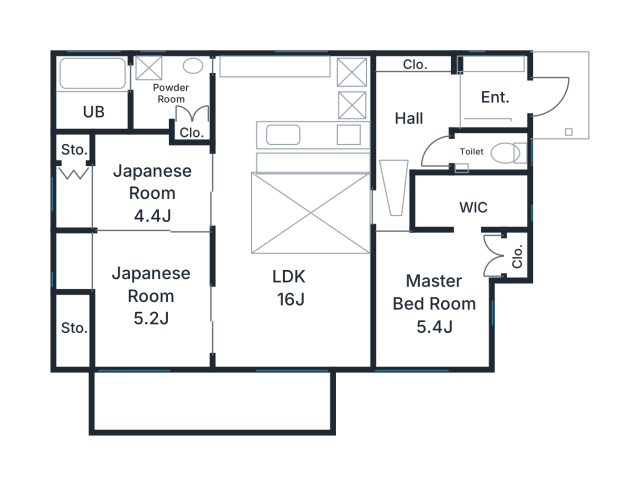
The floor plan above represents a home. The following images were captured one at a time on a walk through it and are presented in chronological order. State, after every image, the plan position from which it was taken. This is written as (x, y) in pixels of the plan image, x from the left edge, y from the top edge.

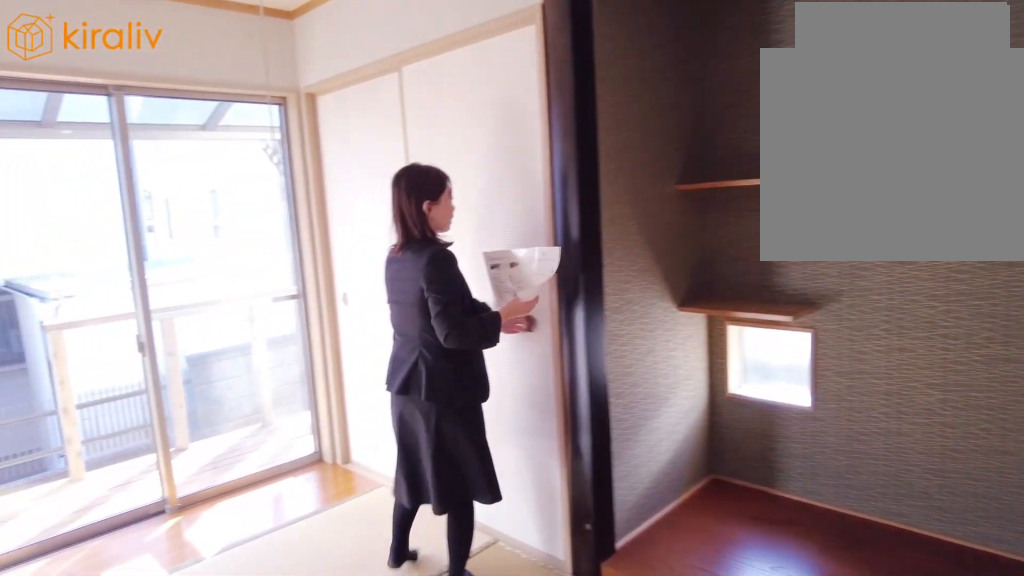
(108, 317)
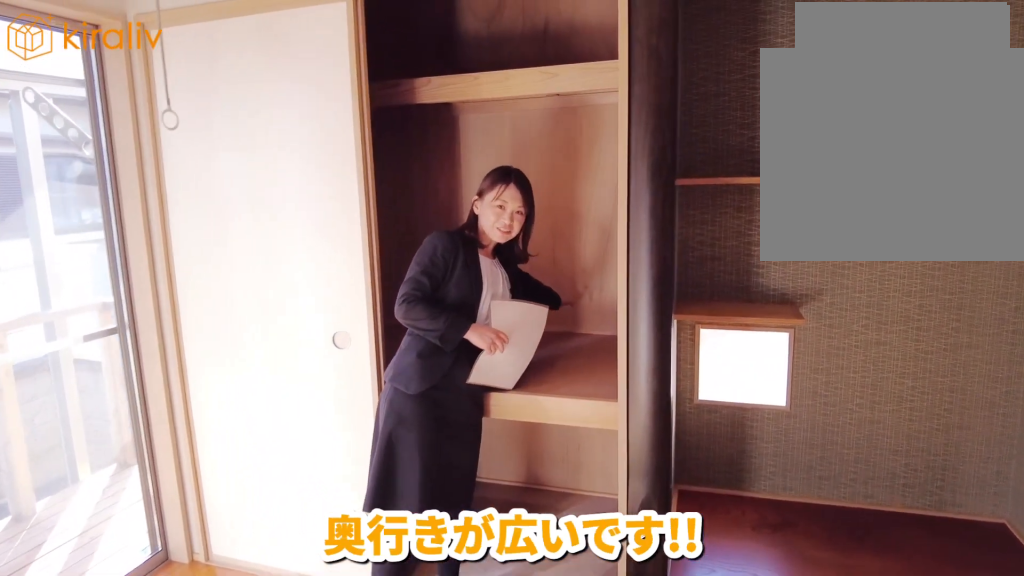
(108, 334)
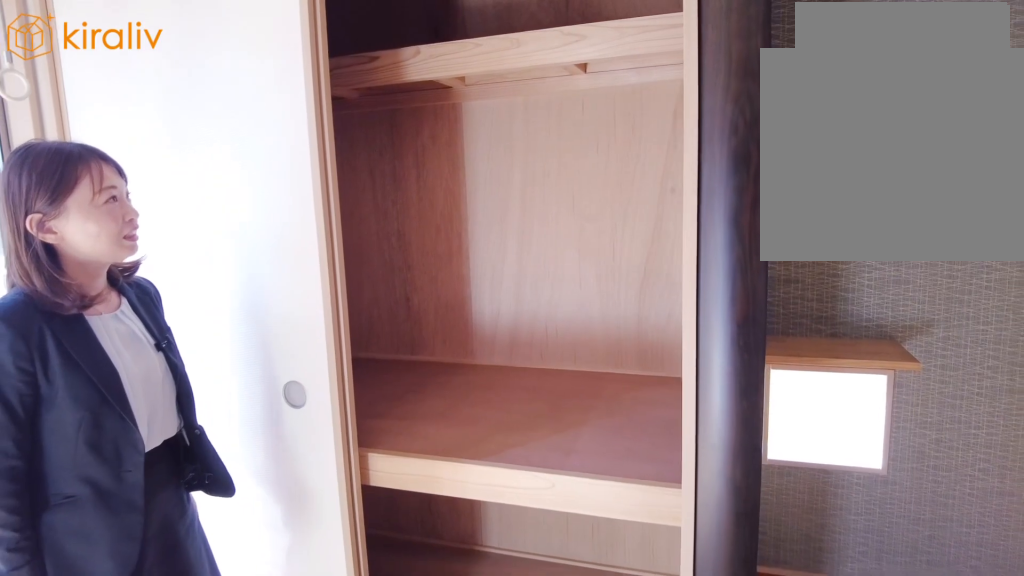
(108, 329)
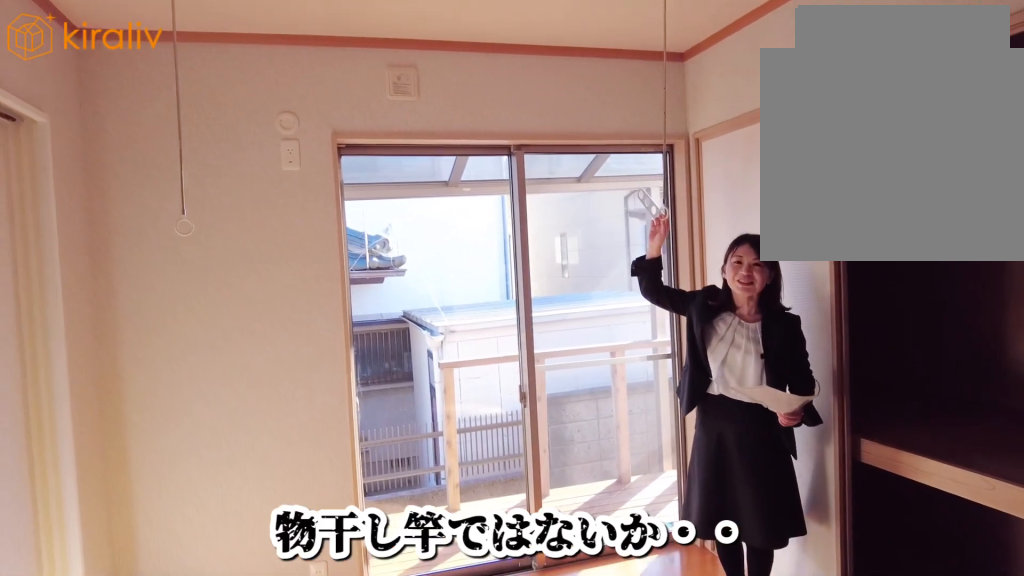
(110, 322)
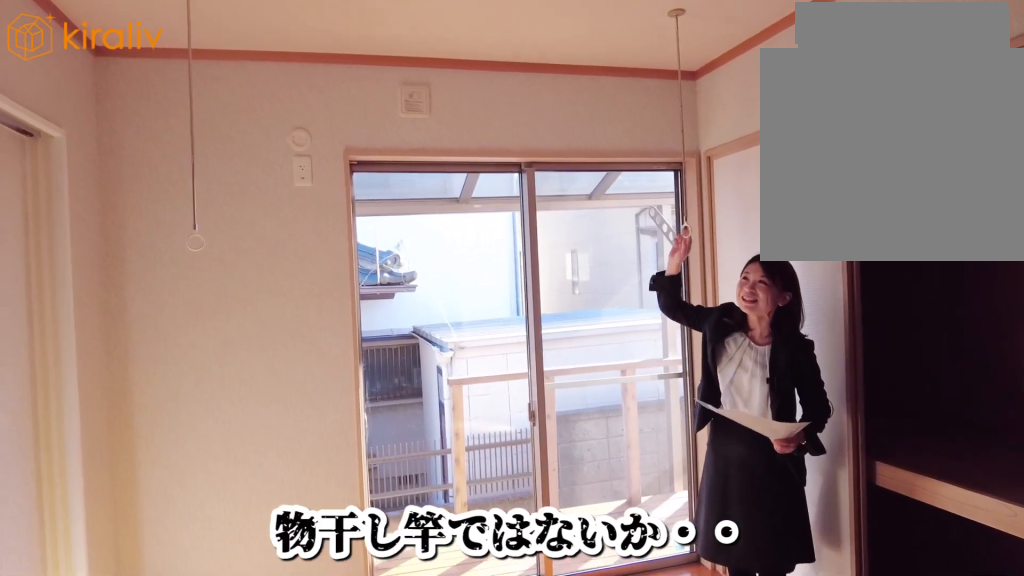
(110, 319)
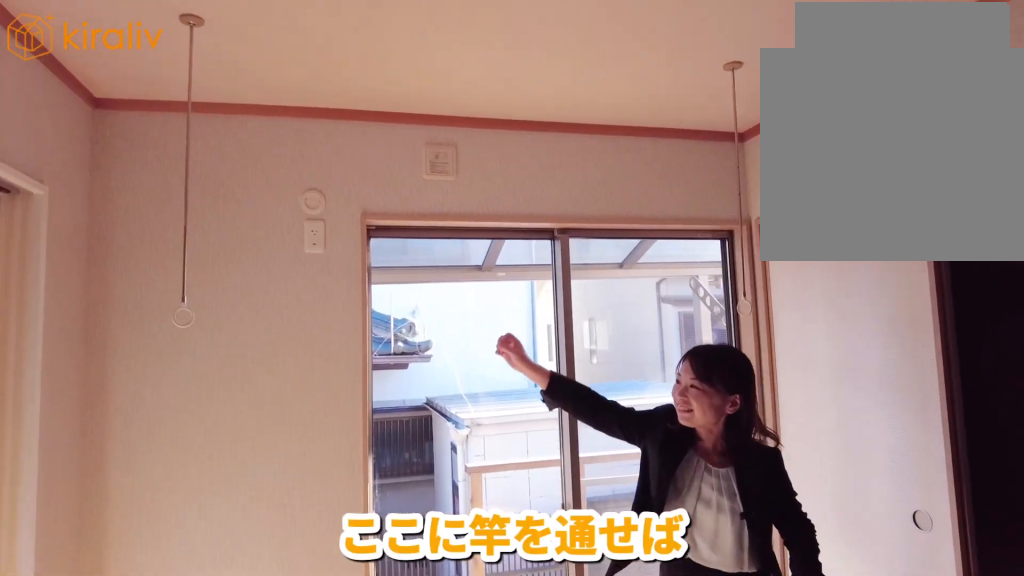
(110, 319)
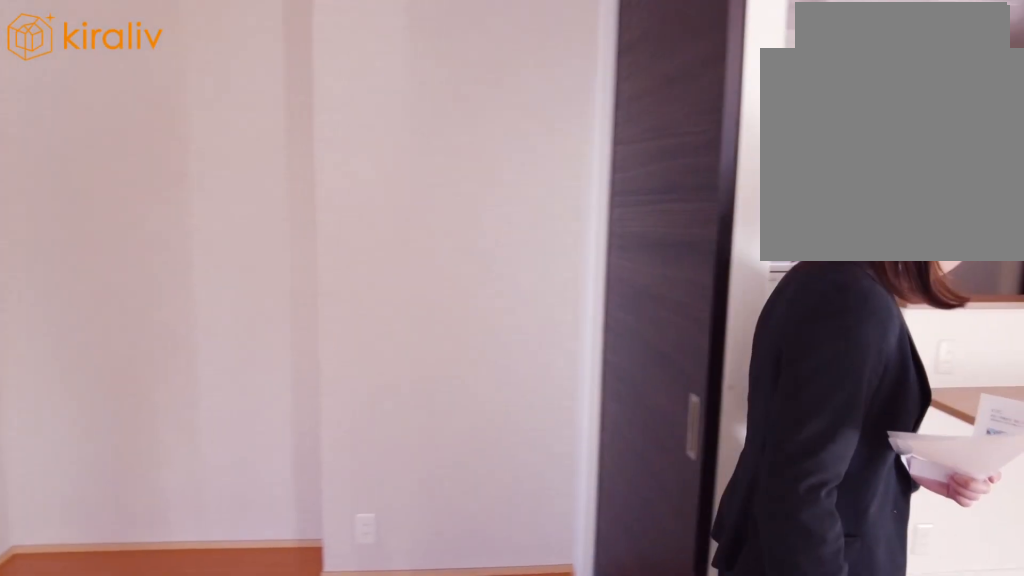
(204, 205)
